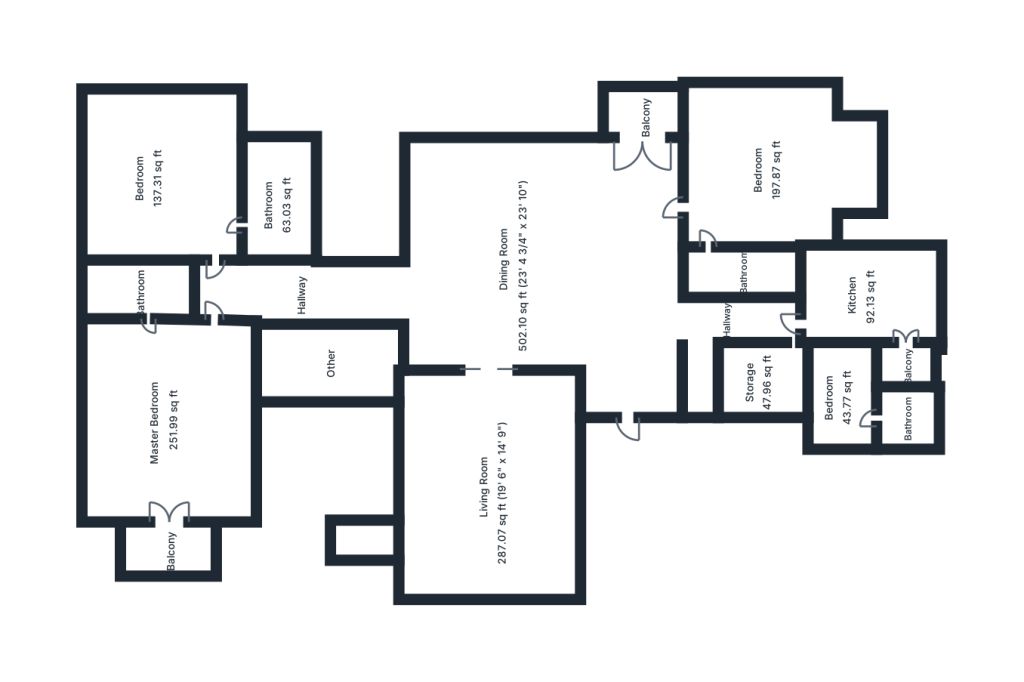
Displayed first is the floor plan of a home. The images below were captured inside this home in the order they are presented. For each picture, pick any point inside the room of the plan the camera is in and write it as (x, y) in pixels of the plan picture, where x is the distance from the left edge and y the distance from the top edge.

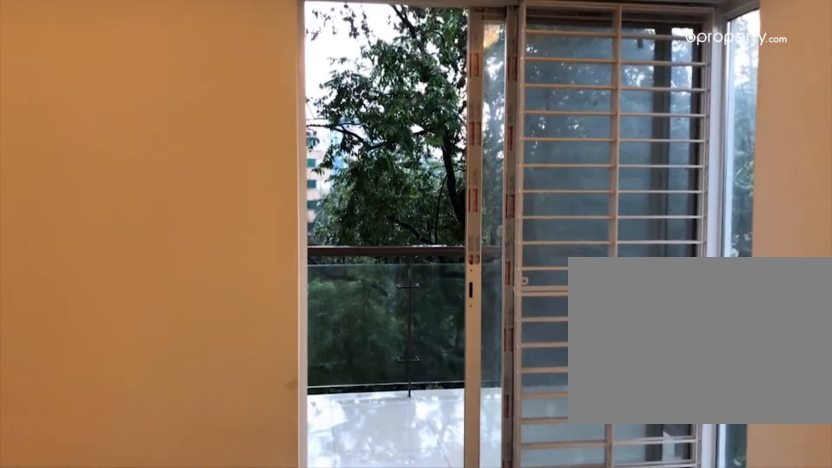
(174, 523)
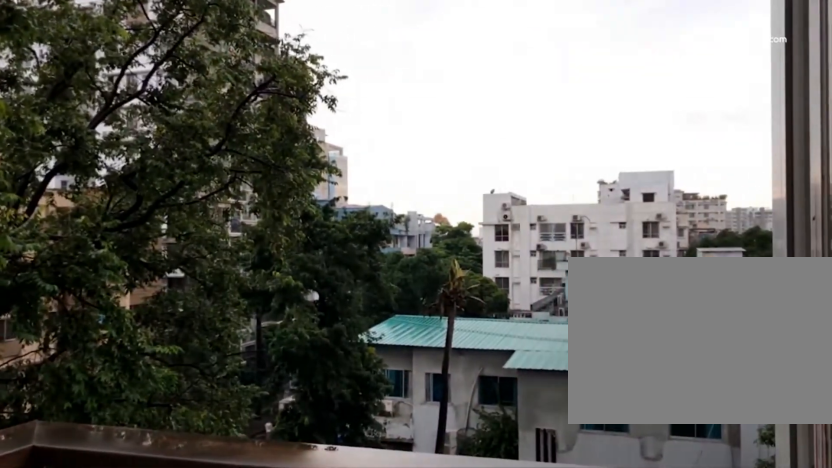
(163, 553)
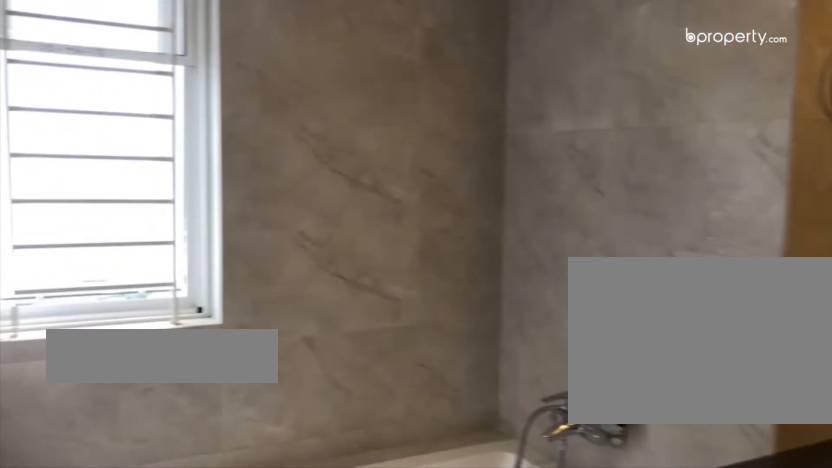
(142, 303)
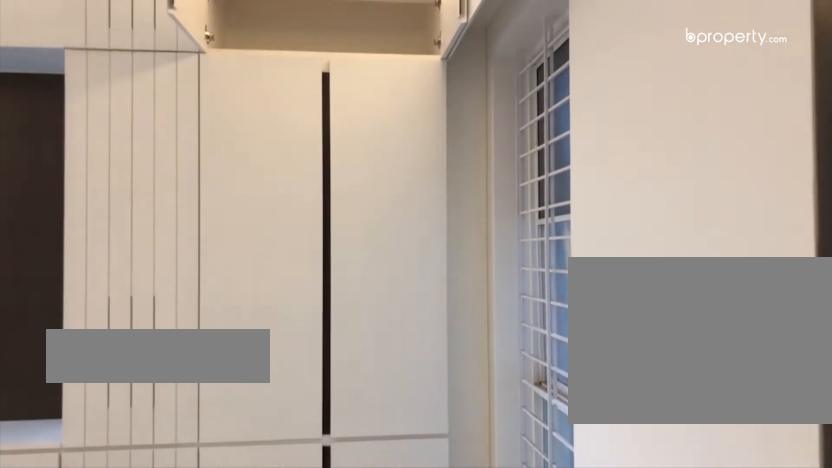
(170, 180)
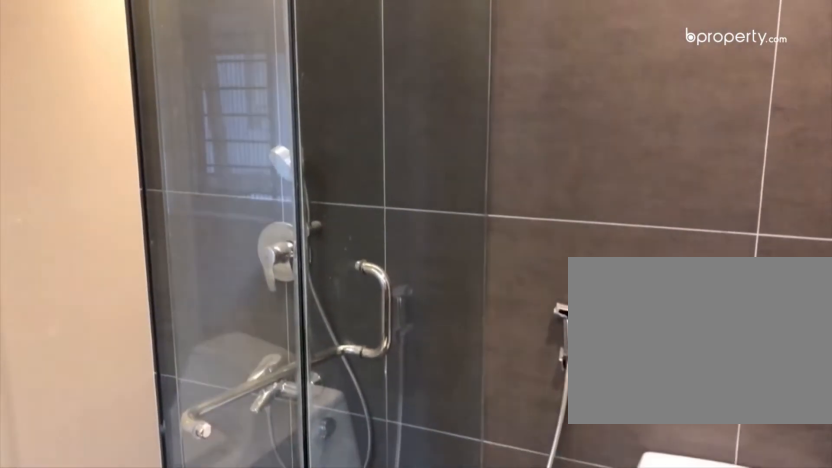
(278, 207)
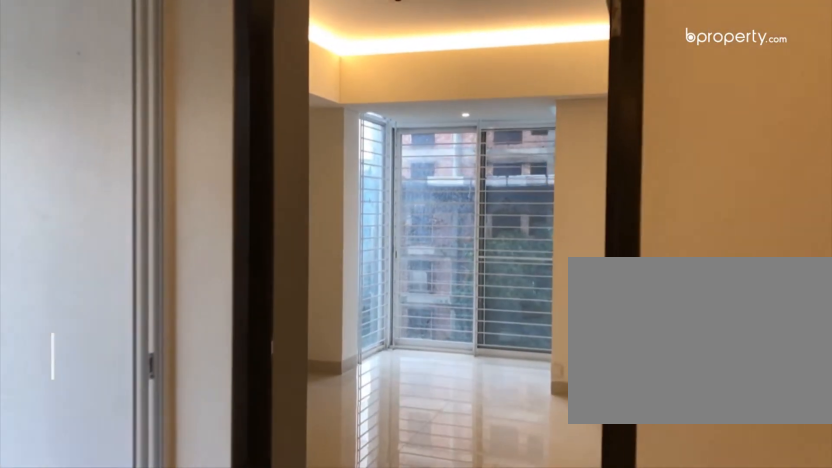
(736, 179)
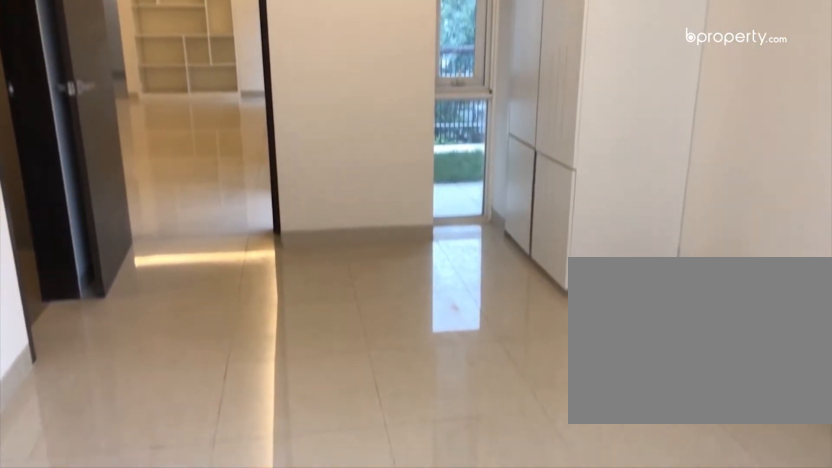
(741, 173)
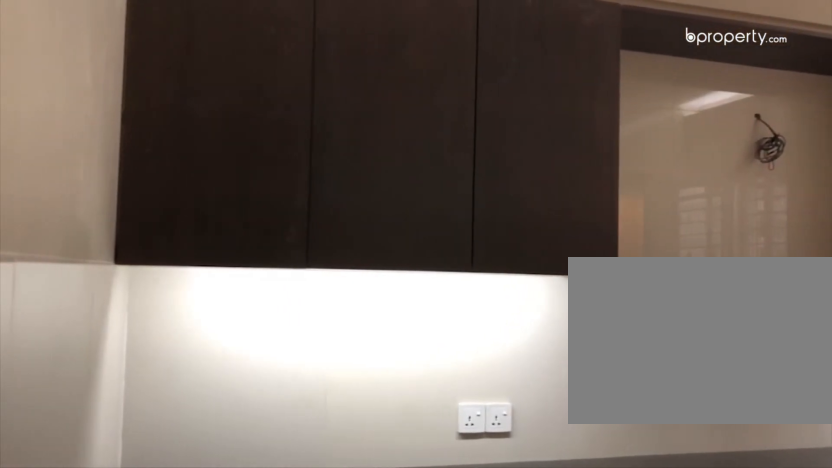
(863, 282)
